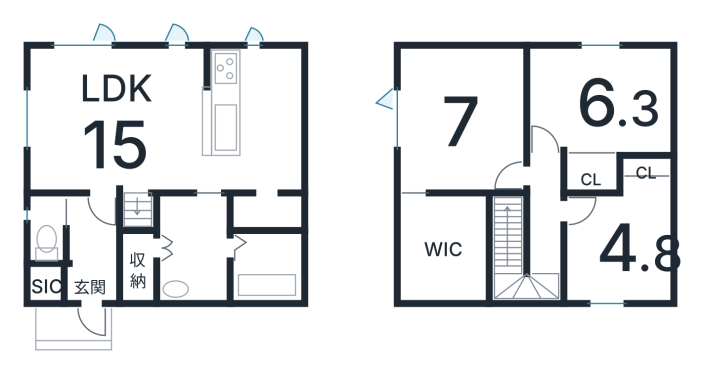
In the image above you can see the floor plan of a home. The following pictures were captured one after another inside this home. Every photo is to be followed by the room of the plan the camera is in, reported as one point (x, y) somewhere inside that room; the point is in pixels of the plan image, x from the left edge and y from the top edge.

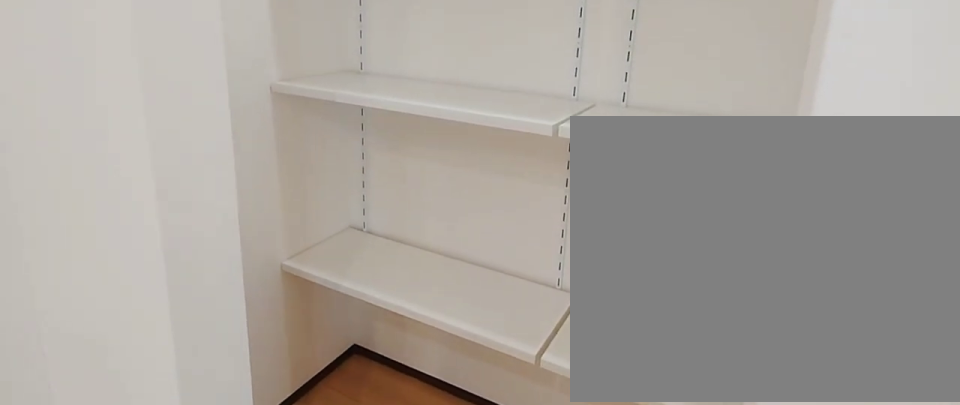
(266, 159)
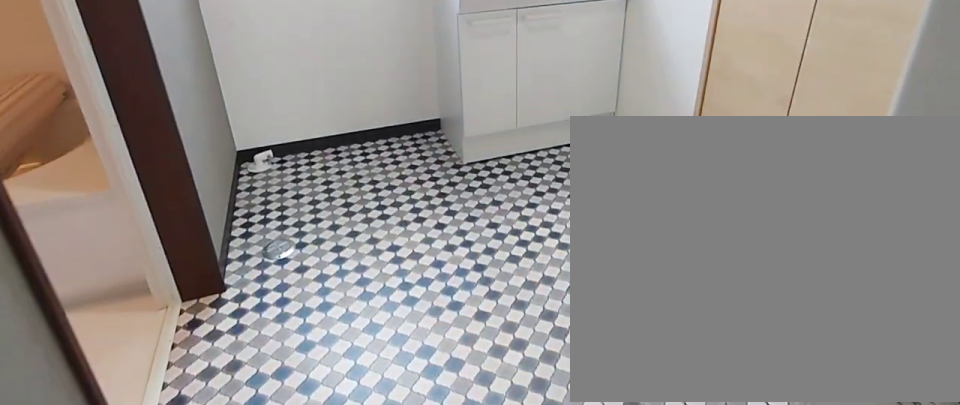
(192, 225)
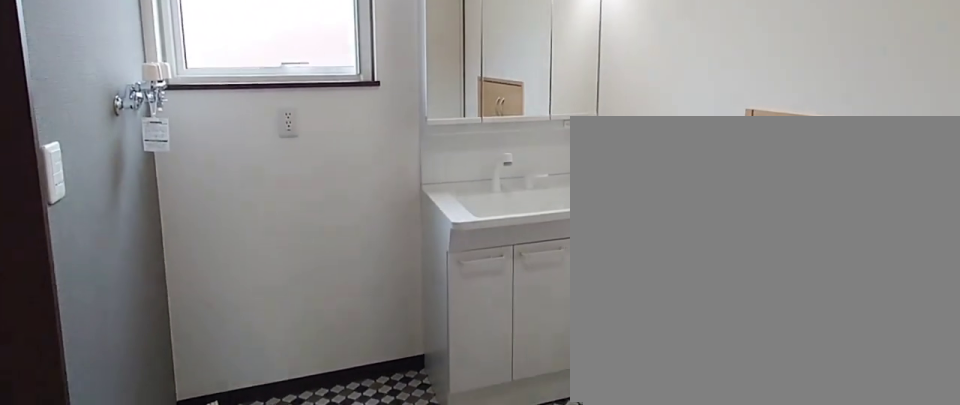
(192, 225)
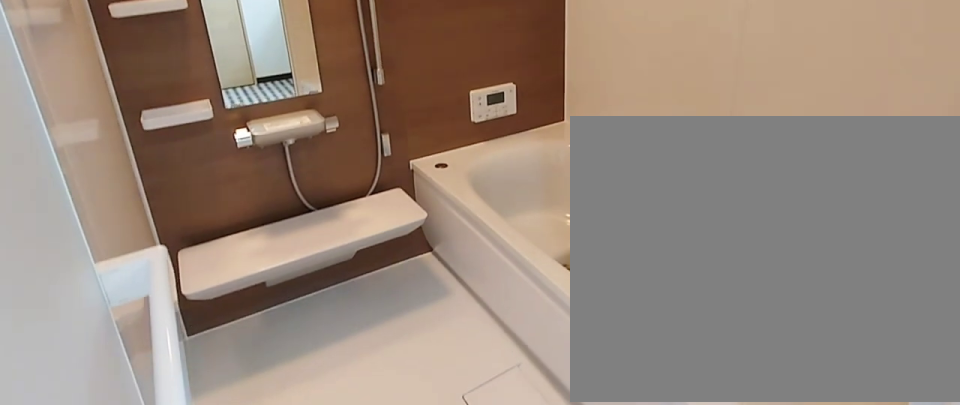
(267, 246)
